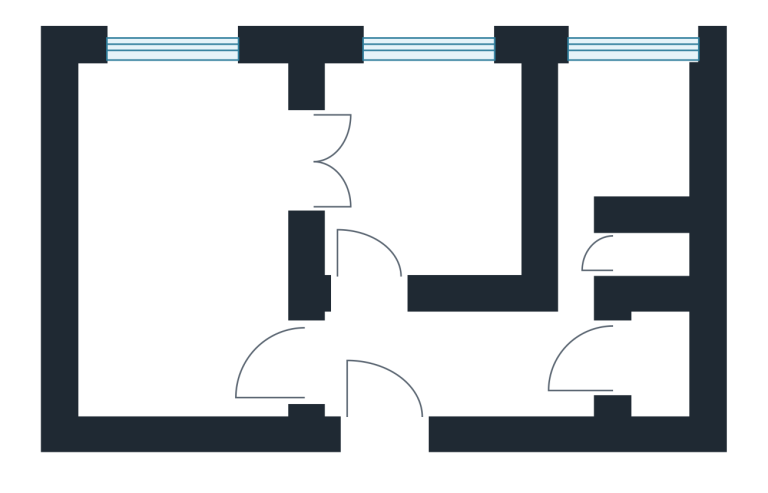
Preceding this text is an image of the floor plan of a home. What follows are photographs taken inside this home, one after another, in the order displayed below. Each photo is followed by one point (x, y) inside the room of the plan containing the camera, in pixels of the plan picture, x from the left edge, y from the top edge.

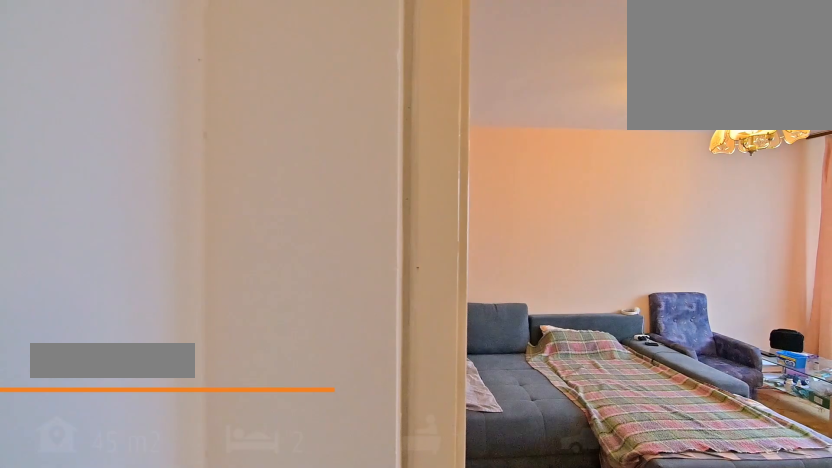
(181, 249)
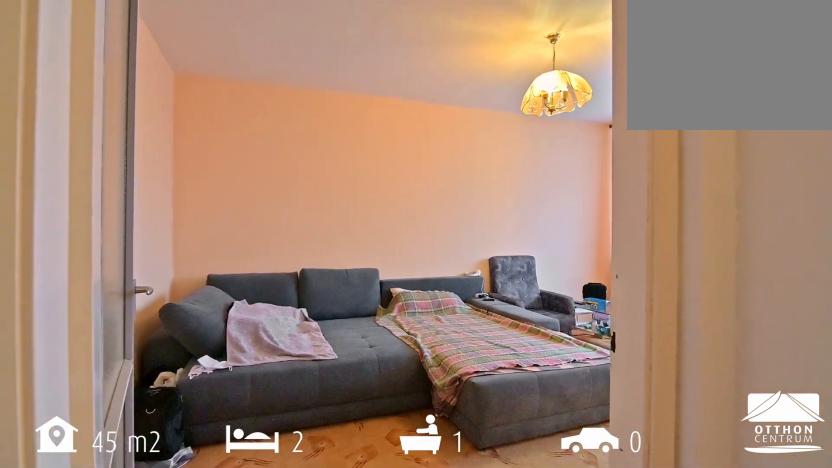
(181, 250)
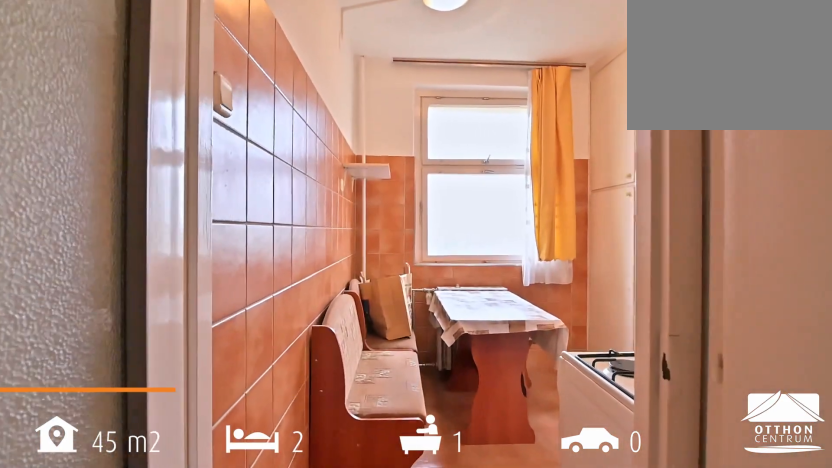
(634, 135)
